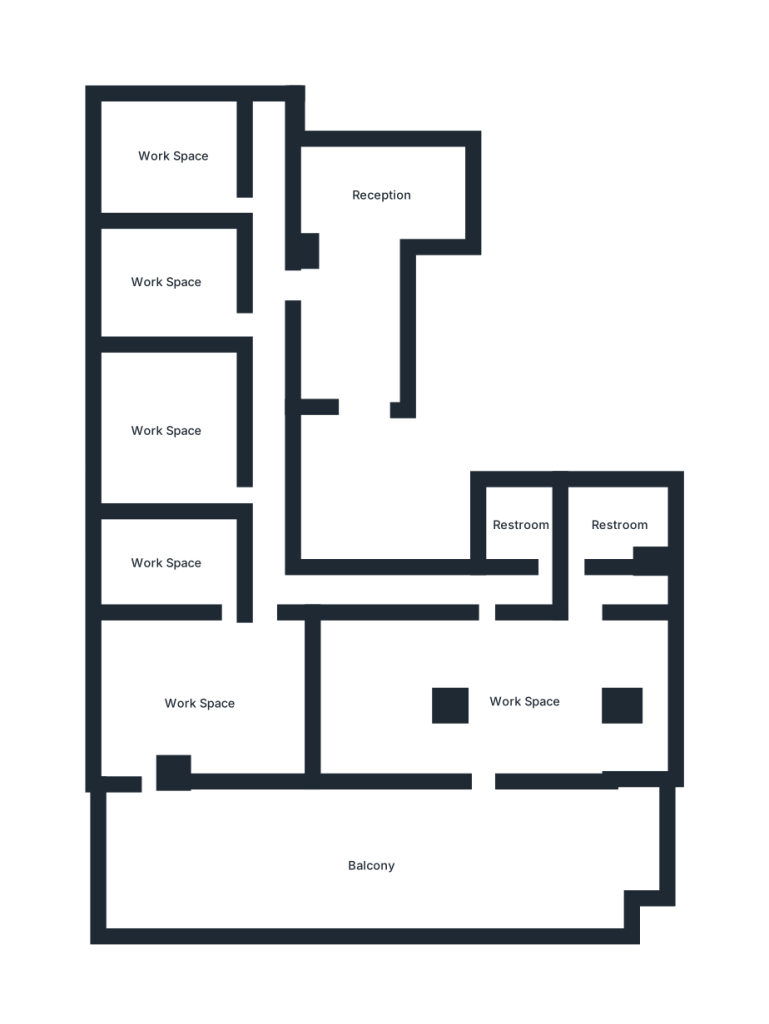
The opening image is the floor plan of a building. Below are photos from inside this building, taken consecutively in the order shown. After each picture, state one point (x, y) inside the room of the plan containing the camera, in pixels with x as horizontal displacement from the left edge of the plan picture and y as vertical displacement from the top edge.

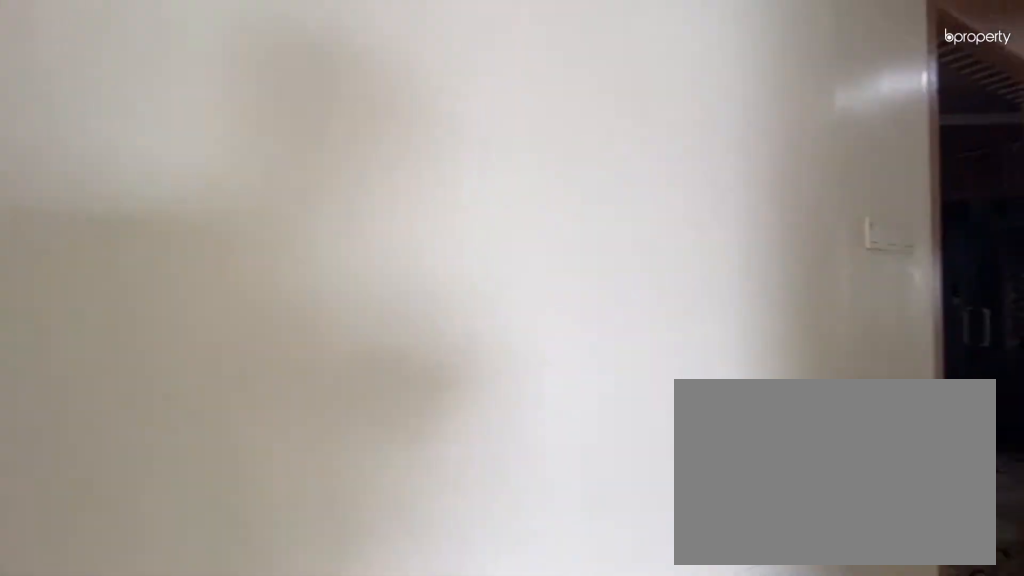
(270, 251)
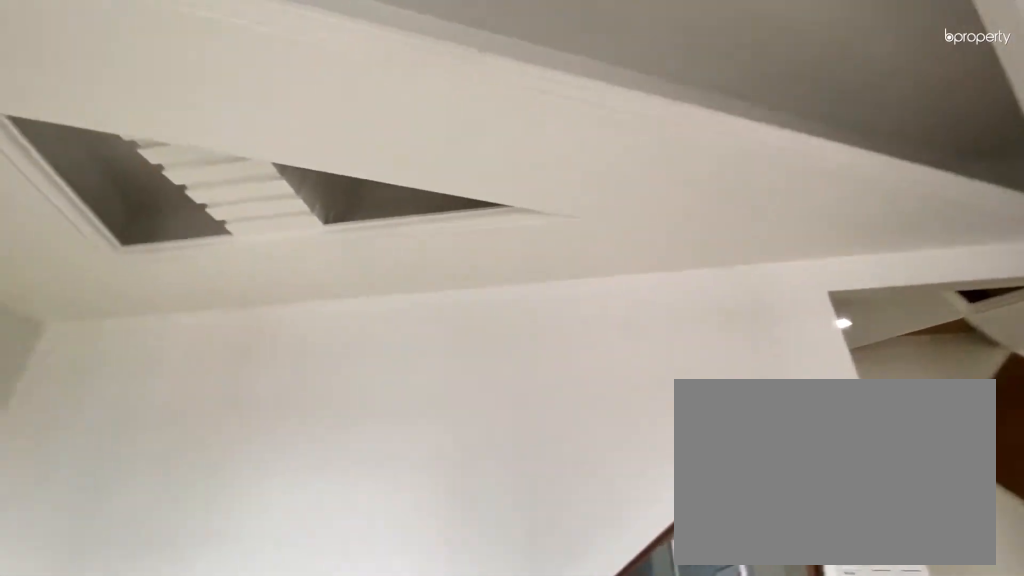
(168, 432)
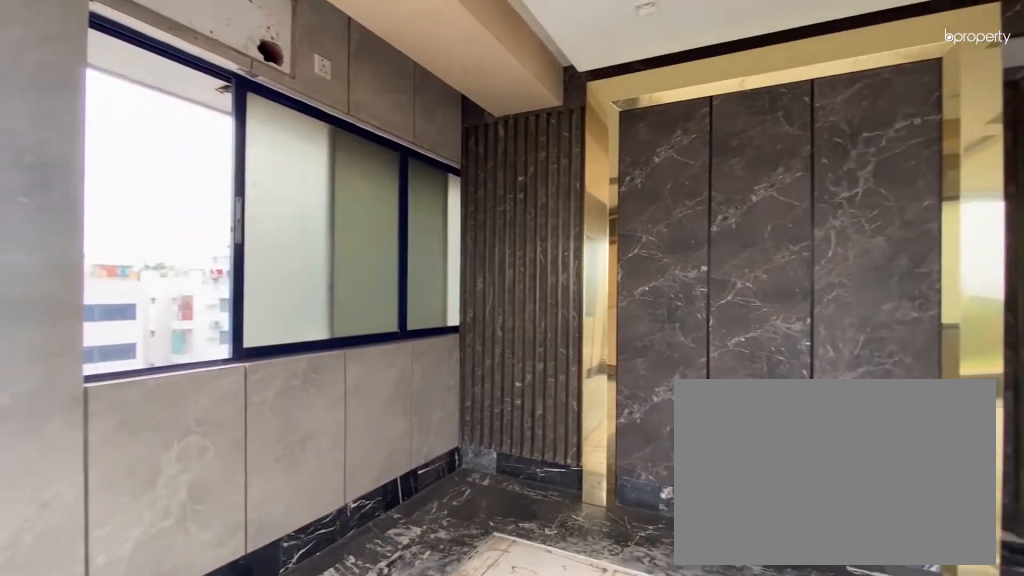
(200, 704)
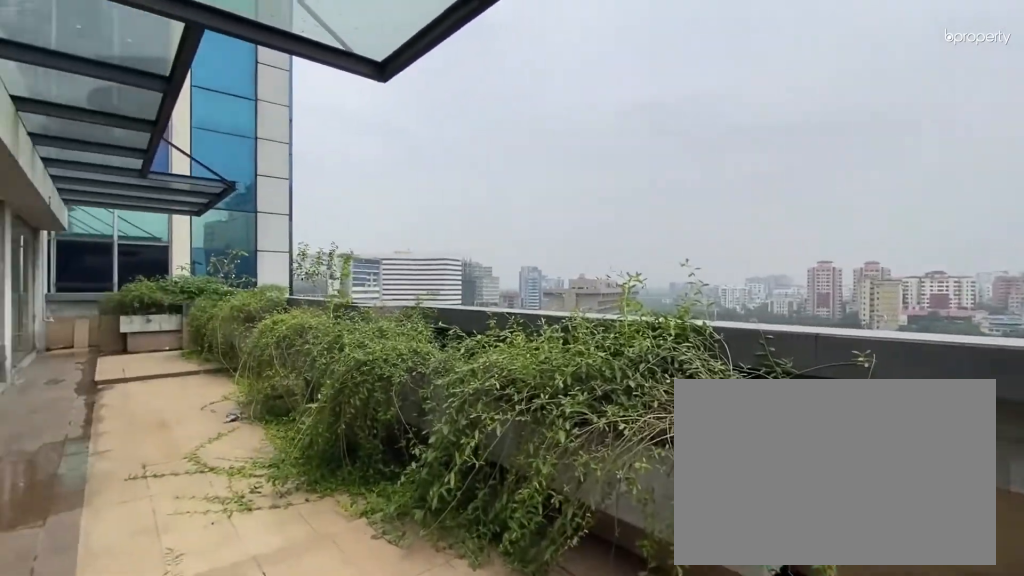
(214, 874)
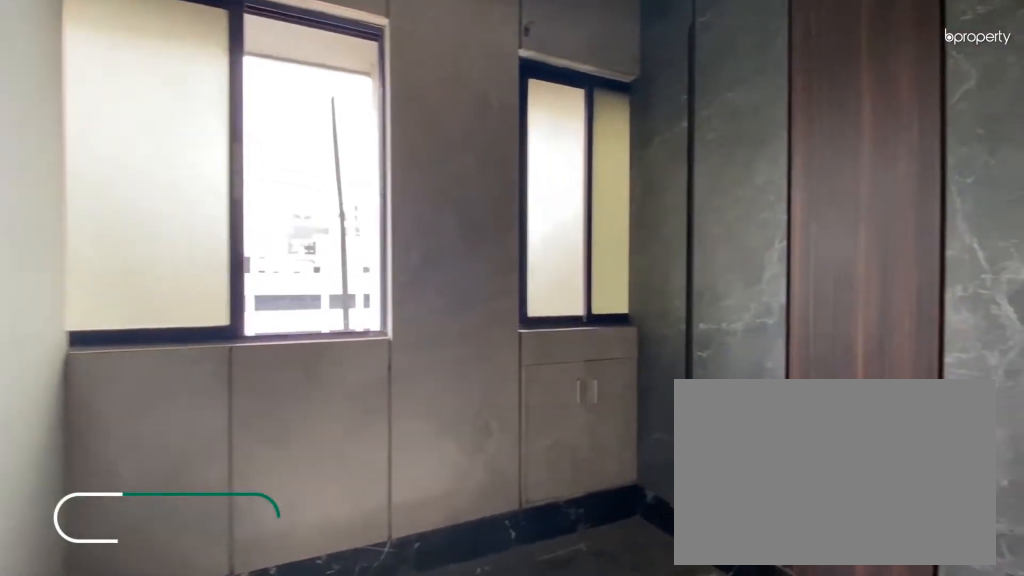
(165, 563)
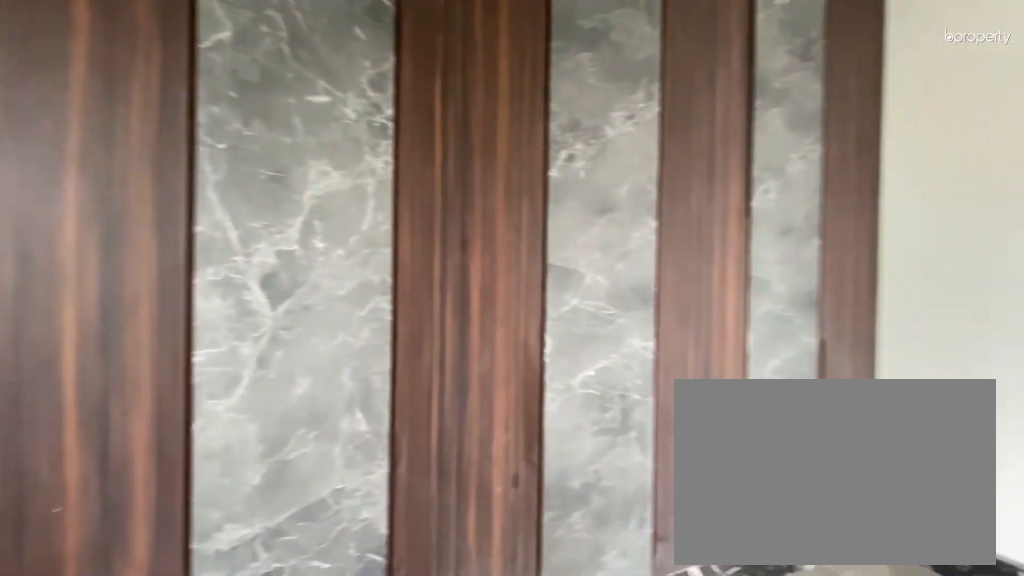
(165, 563)
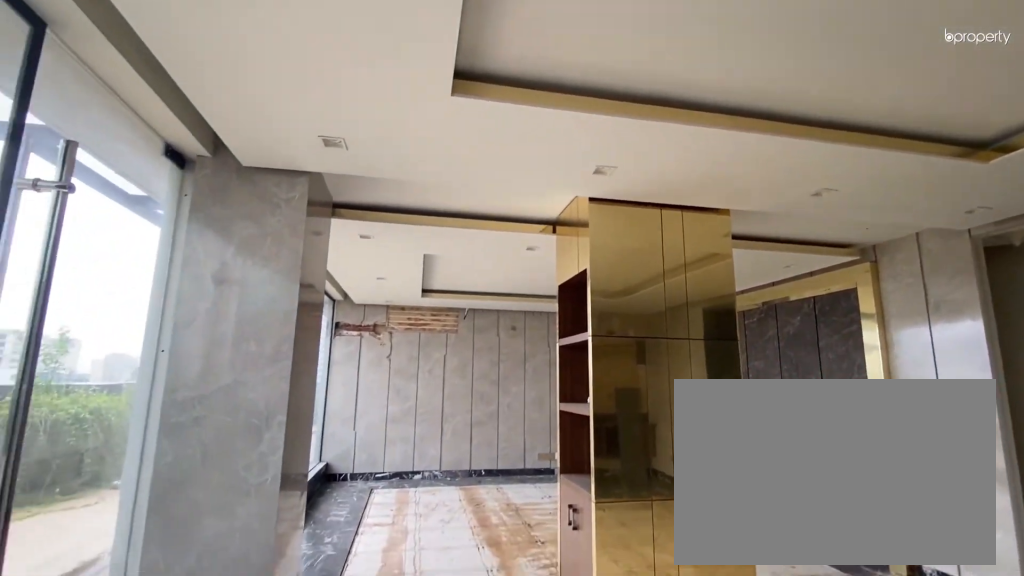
(502, 694)
